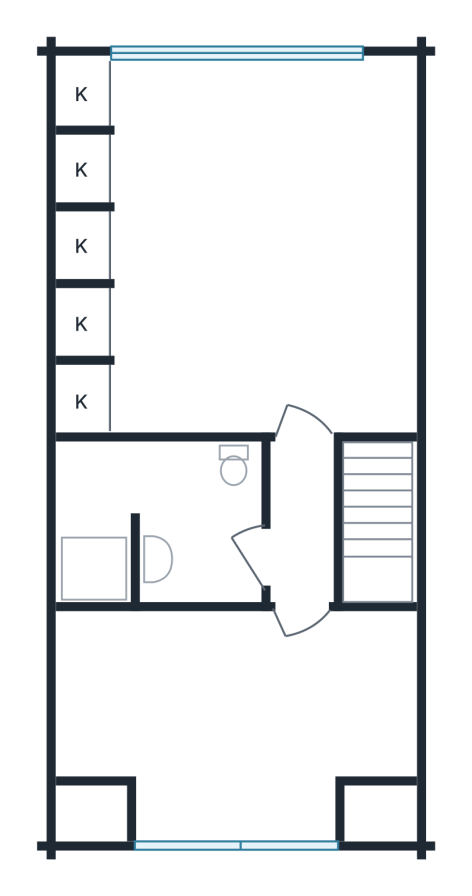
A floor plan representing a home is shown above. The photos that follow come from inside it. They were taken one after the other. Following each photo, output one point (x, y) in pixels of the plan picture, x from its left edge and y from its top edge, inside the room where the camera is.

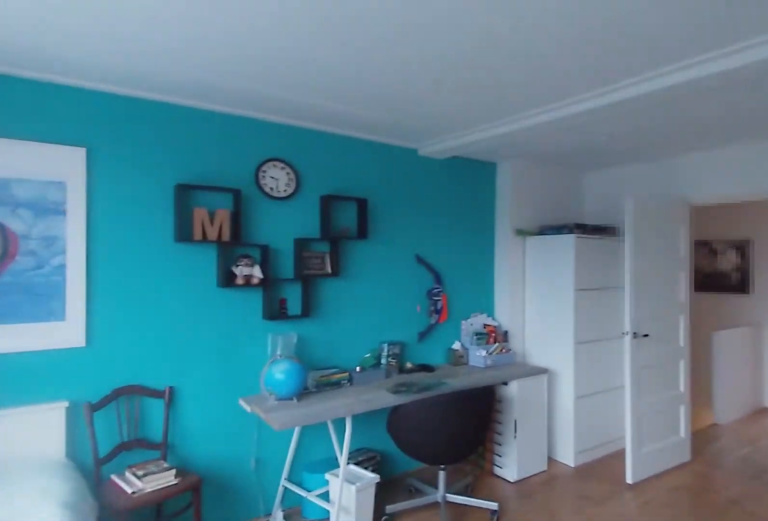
(243, 160)
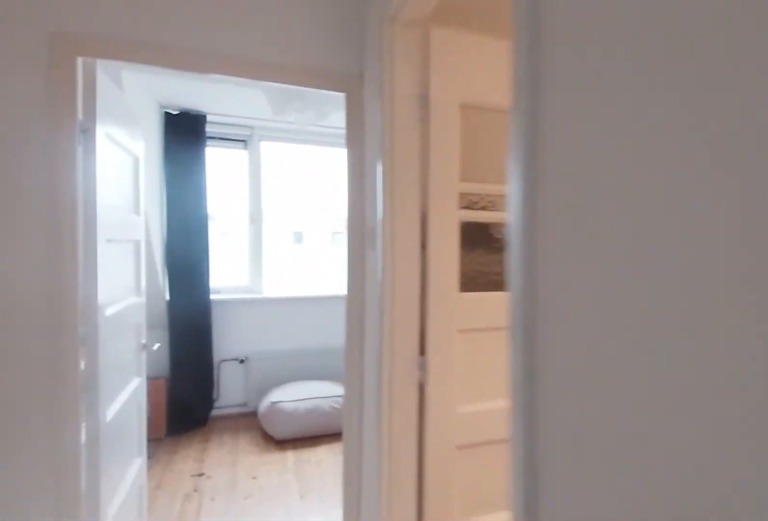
(312, 526)
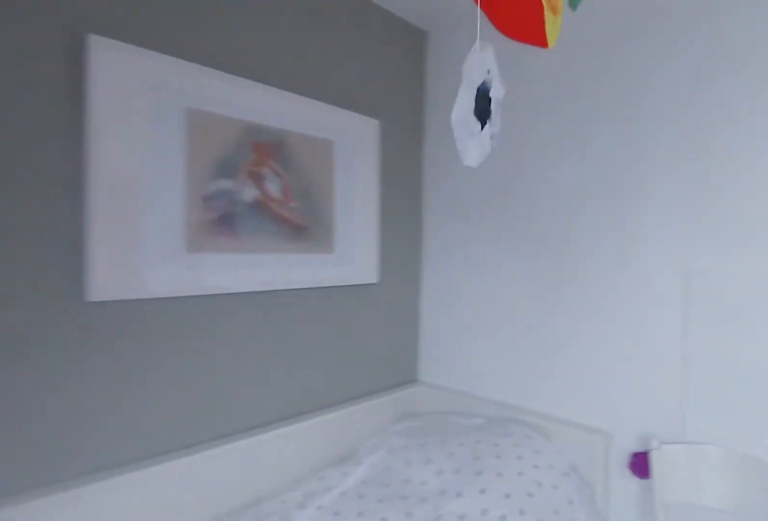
(236, 714)
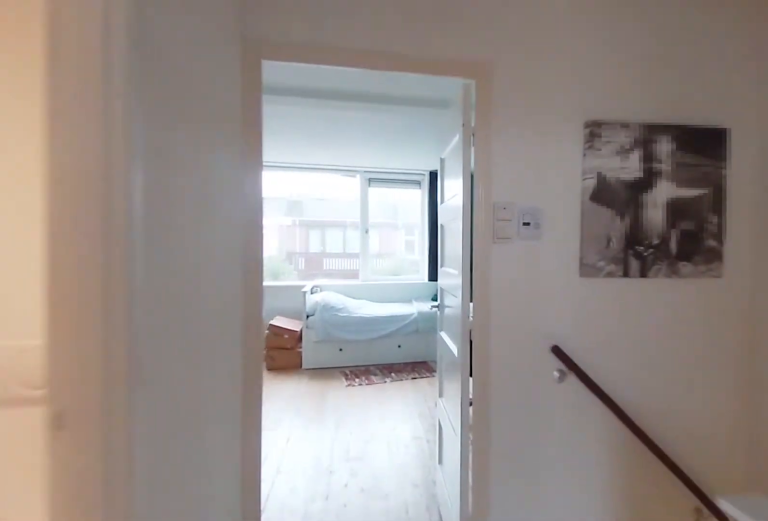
(312, 526)
